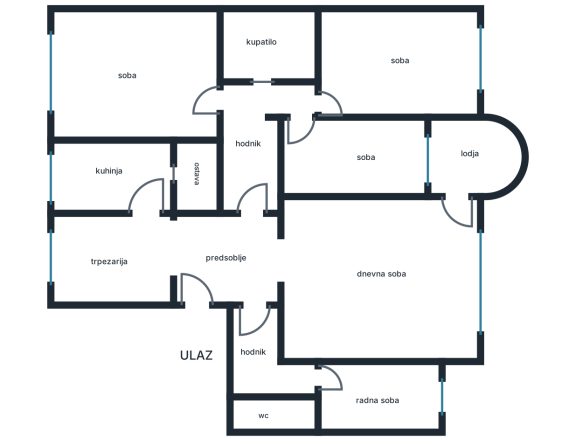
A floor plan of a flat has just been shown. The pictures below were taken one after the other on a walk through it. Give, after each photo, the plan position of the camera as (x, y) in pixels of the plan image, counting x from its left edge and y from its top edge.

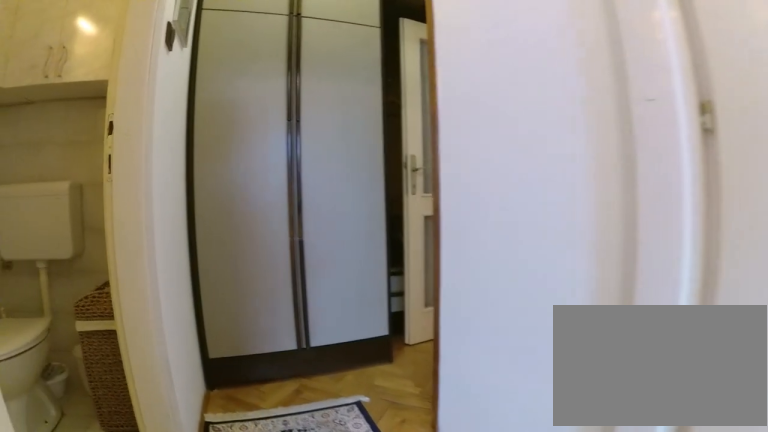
(351, 386)
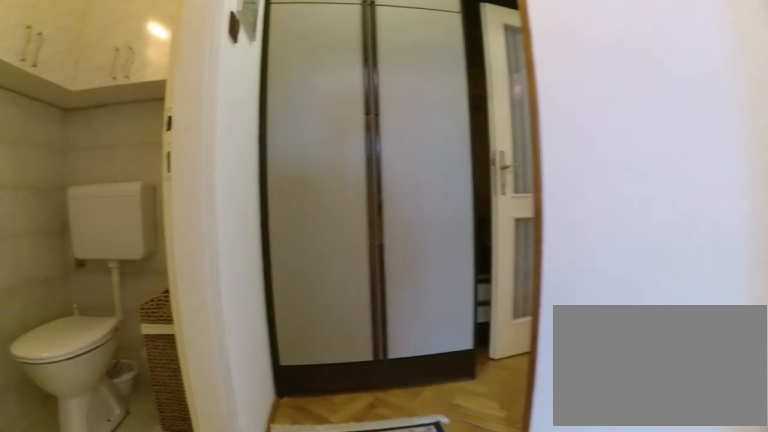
(344, 385)
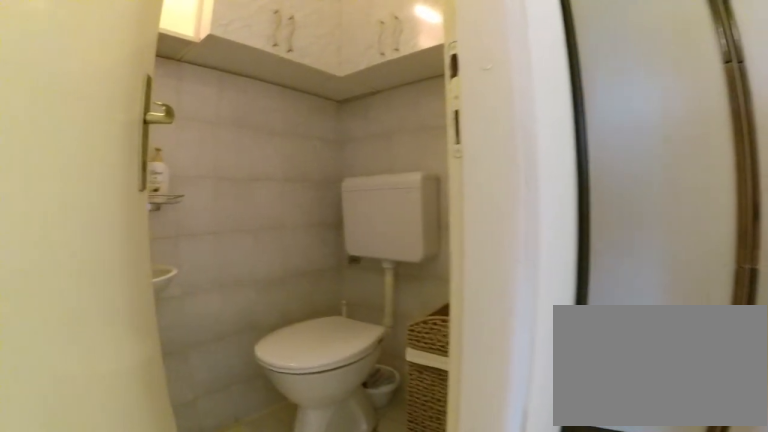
(324, 381)
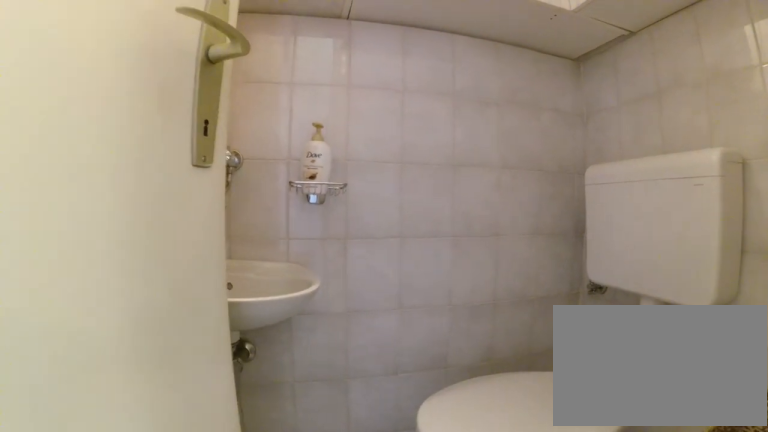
(291, 387)
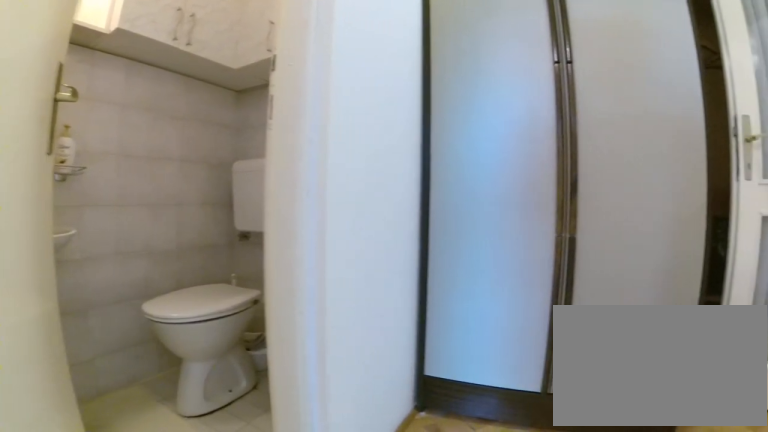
(316, 381)
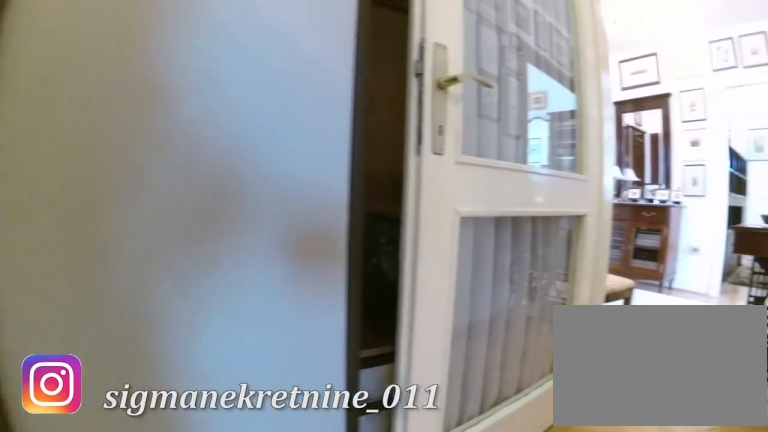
(282, 386)
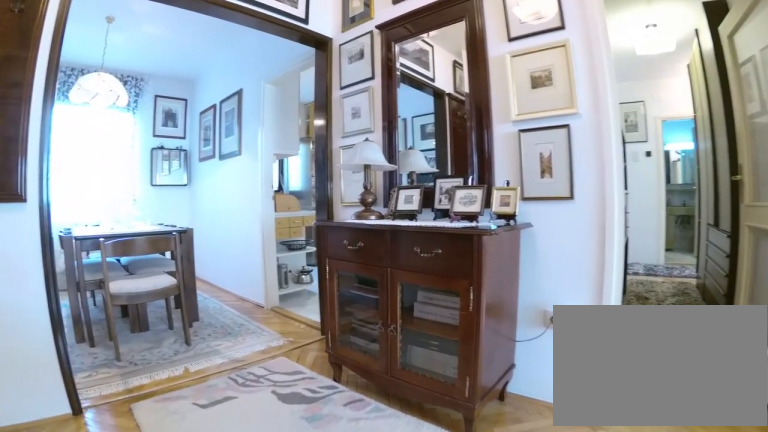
(243, 277)
